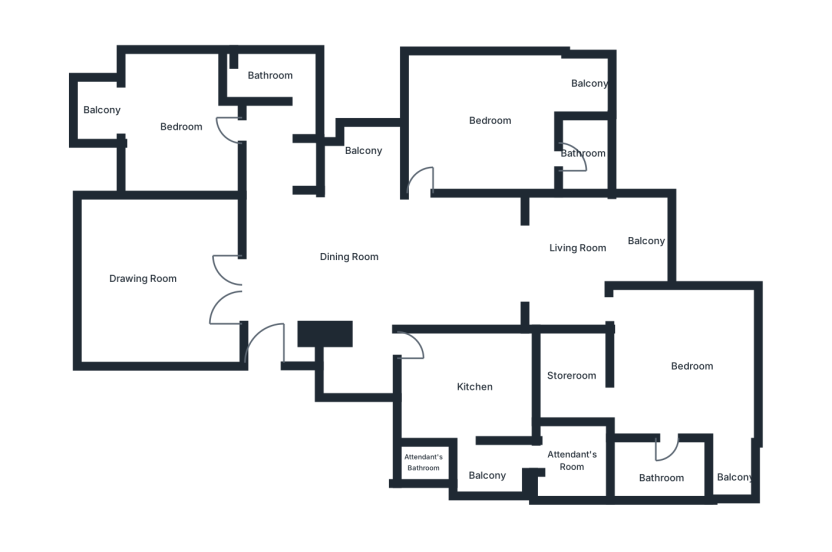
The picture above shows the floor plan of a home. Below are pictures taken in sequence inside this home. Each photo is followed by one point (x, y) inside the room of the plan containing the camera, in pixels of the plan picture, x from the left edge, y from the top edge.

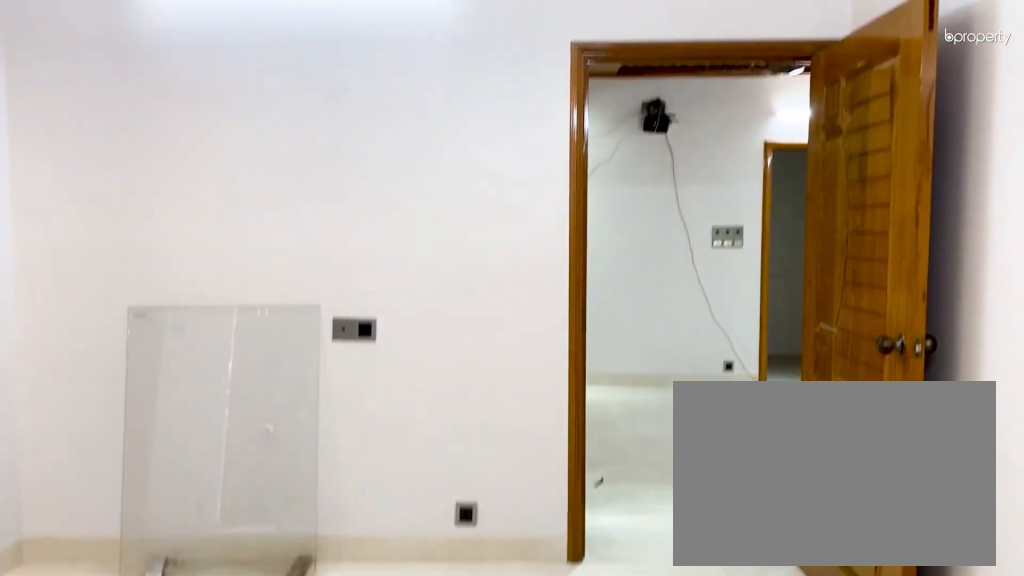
(492, 124)
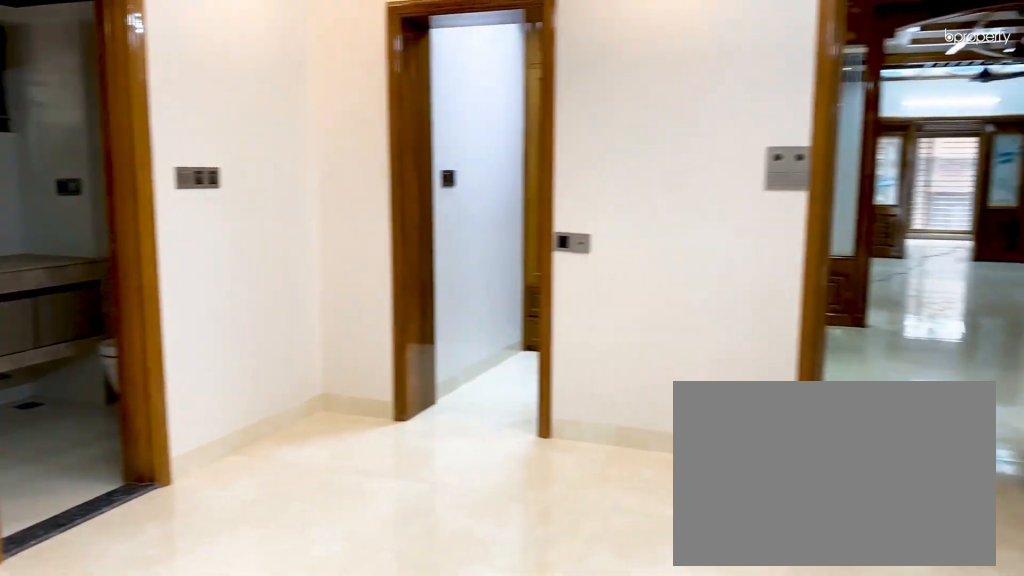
(685, 377)
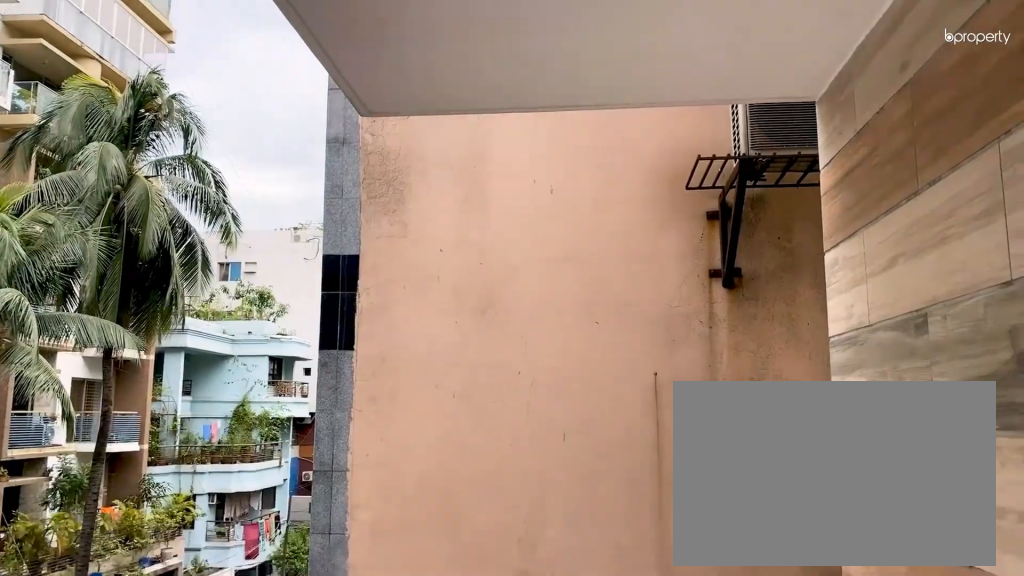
(725, 472)
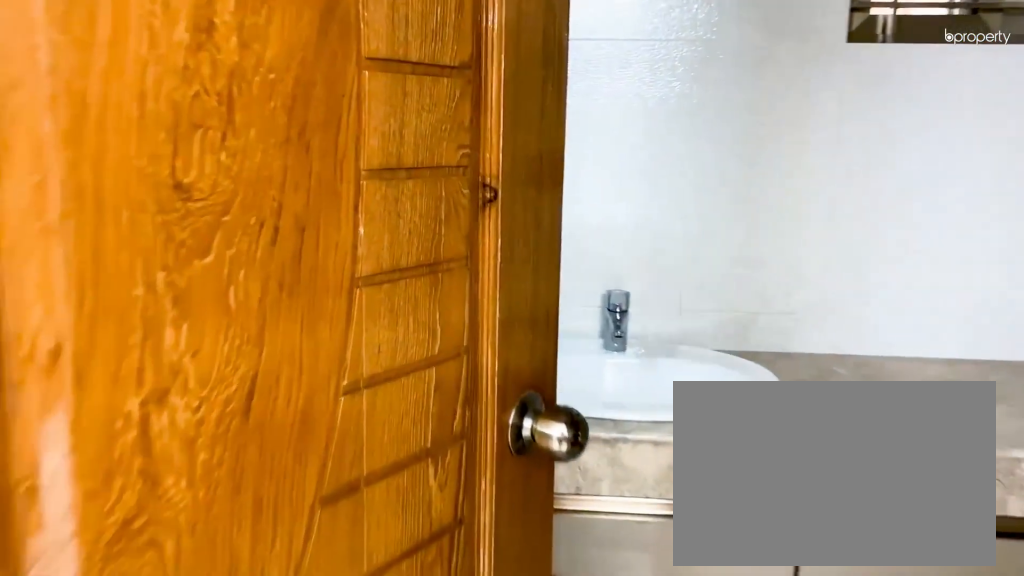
(648, 472)
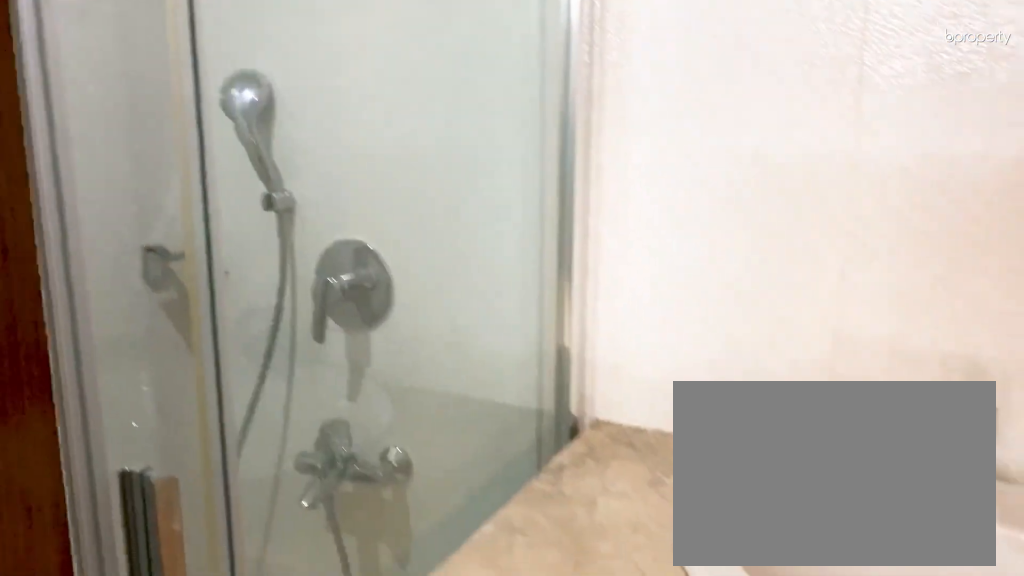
(647, 476)
